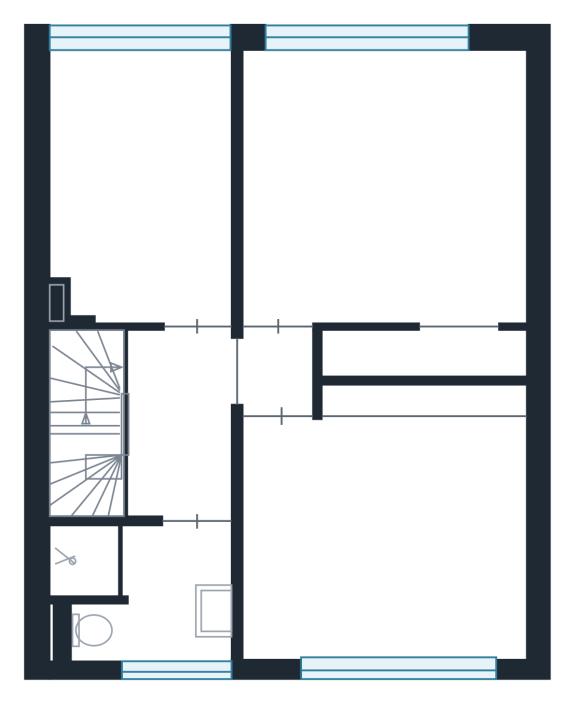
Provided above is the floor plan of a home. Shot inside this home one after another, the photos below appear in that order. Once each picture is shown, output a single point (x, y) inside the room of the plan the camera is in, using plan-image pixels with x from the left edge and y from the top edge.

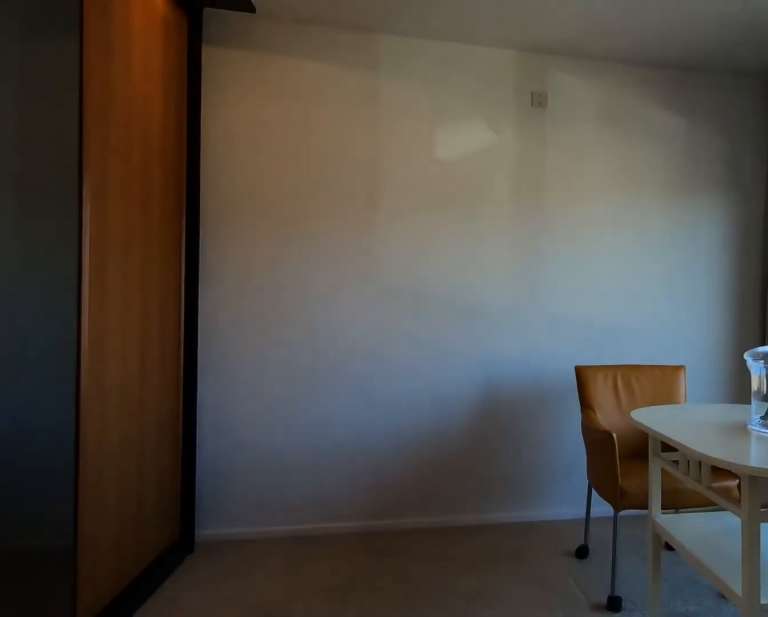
(383, 537)
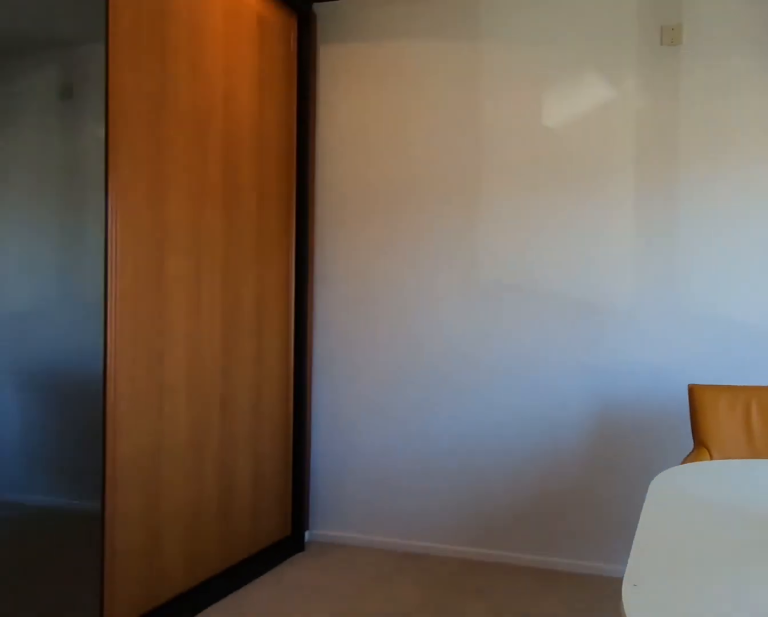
(383, 537)
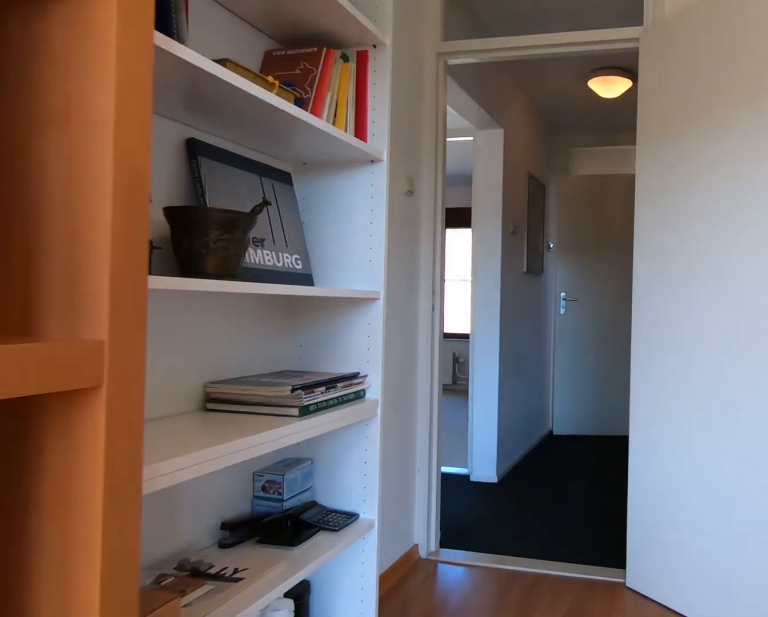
(143, 182)
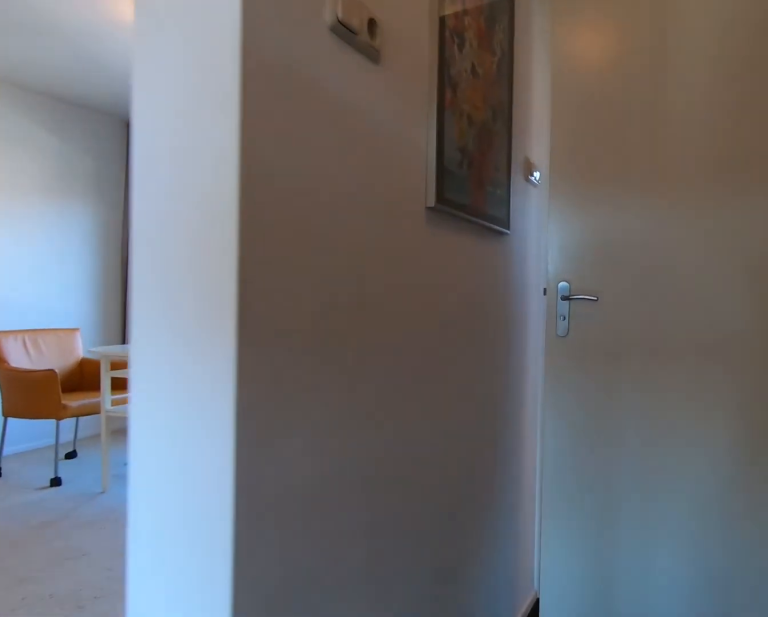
(203, 410)
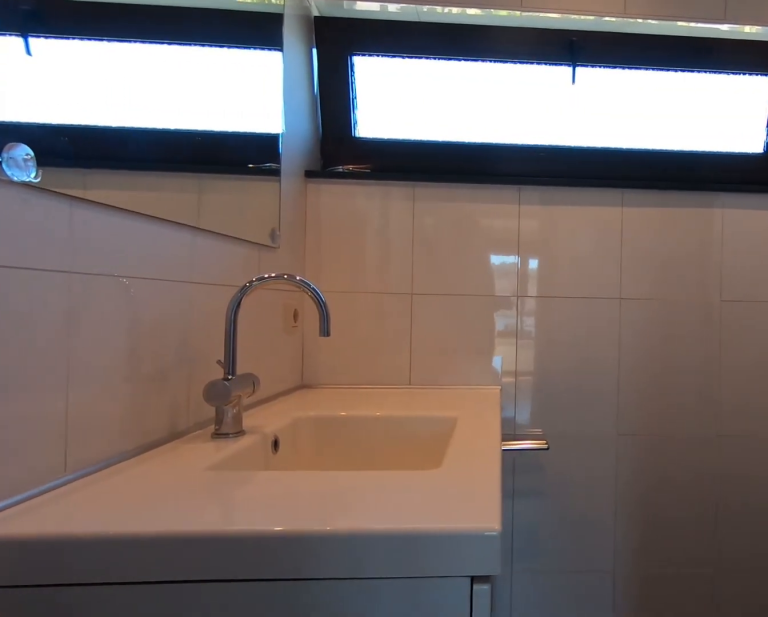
(144, 587)
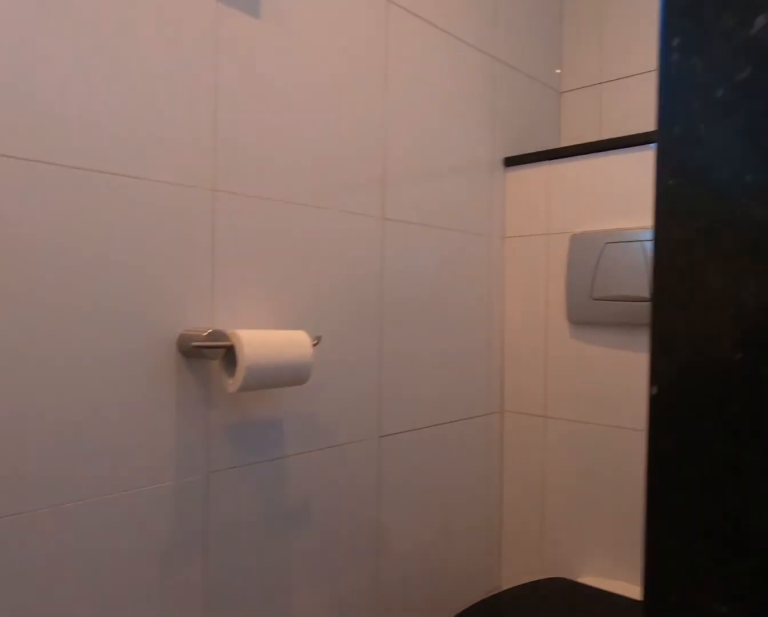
(144, 587)
